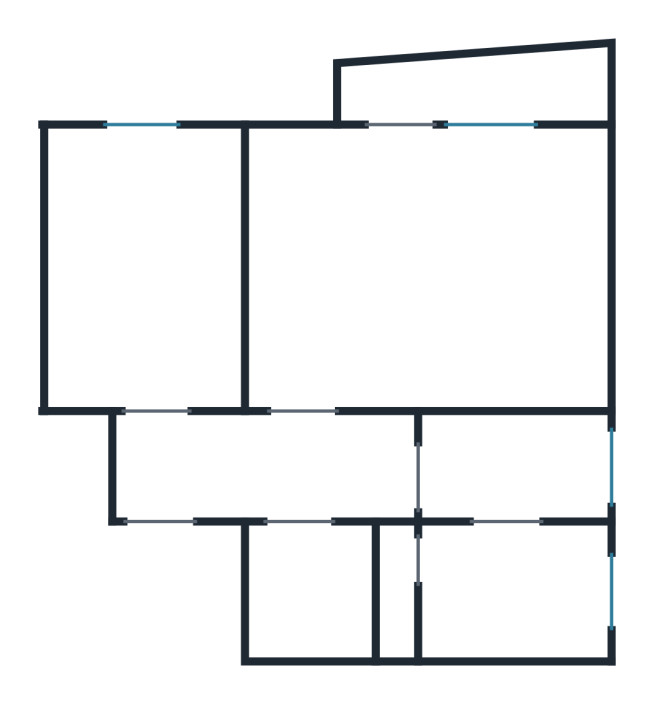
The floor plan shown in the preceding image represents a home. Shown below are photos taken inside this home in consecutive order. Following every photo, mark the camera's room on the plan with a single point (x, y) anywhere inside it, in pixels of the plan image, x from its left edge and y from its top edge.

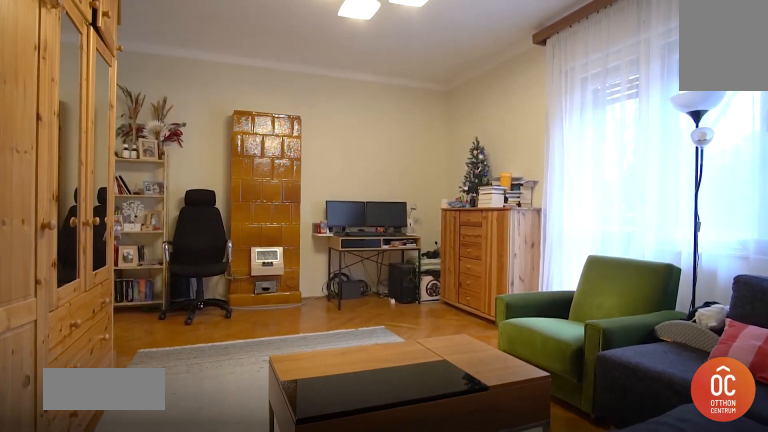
(416, 276)
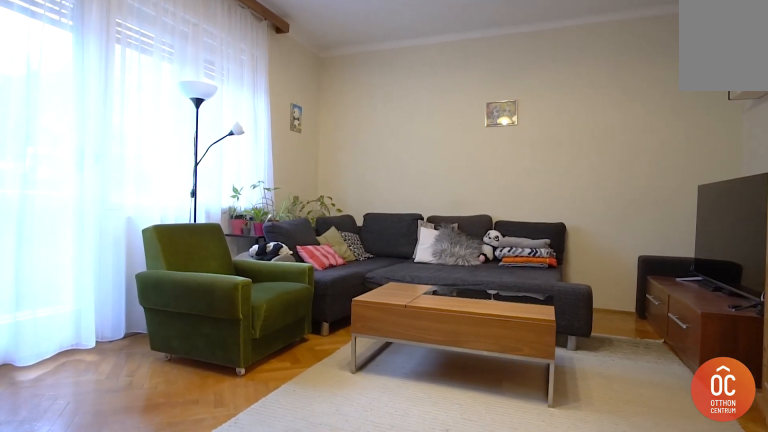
(418, 277)
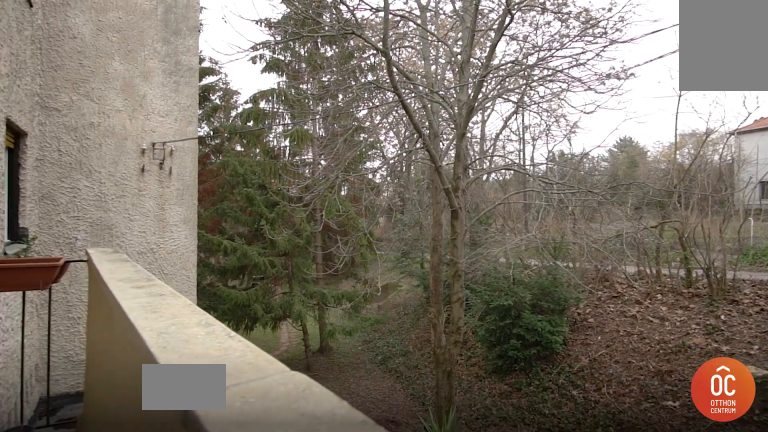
(489, 88)
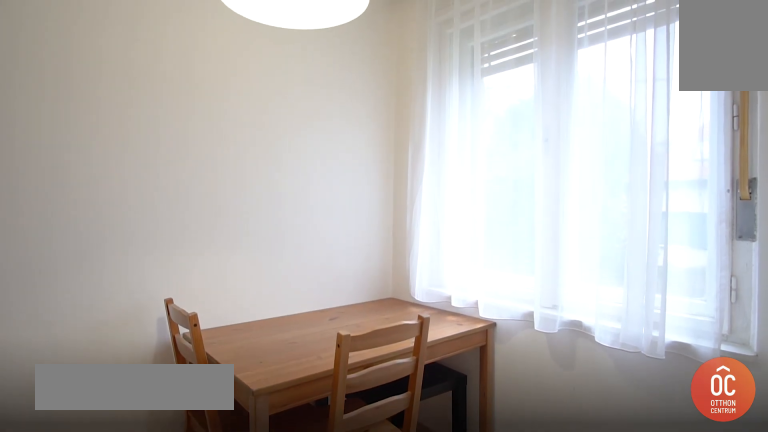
(480, 468)
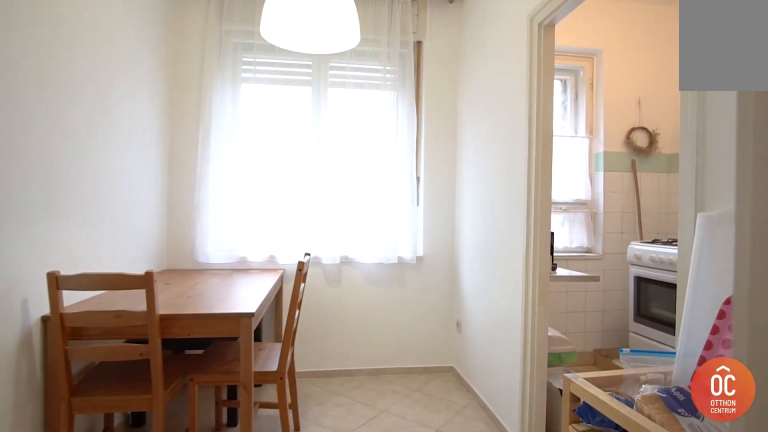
(481, 468)
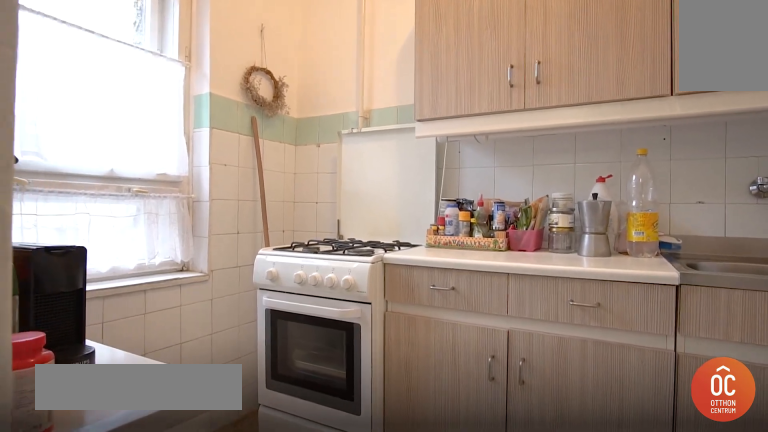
(526, 585)
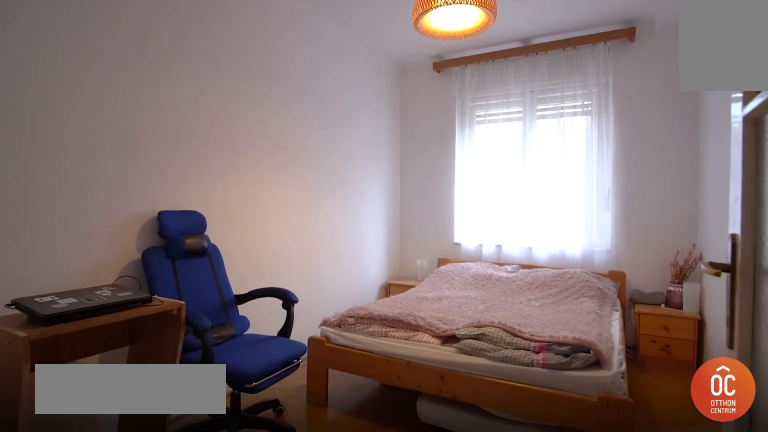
(142, 273)
